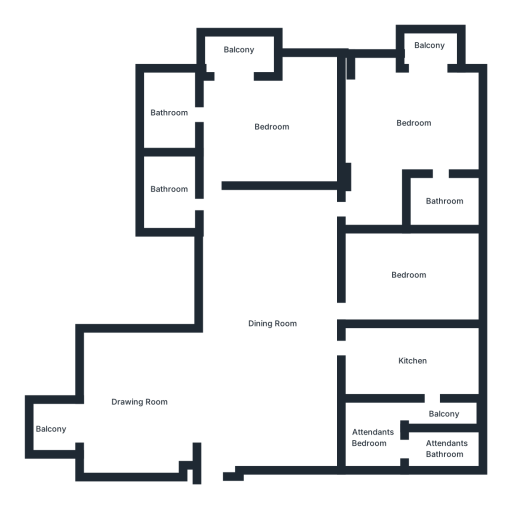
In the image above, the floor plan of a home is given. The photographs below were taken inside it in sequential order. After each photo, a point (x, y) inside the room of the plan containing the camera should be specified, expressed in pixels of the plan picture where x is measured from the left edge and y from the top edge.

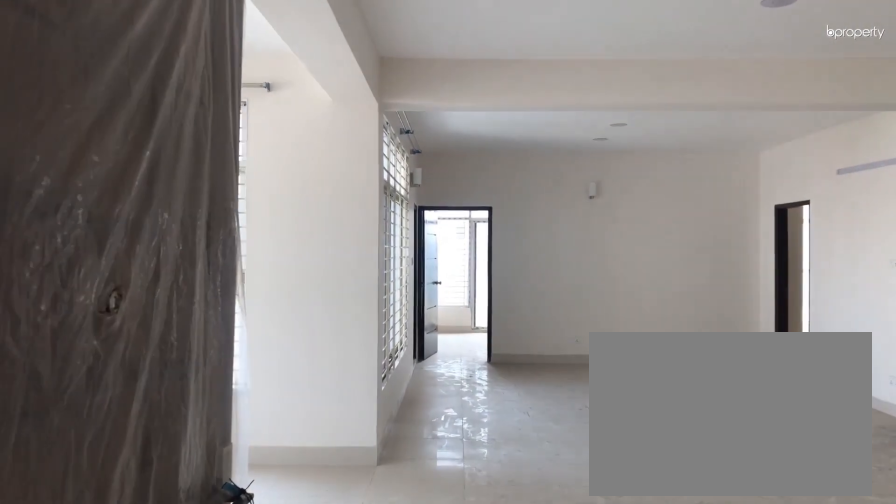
(222, 435)
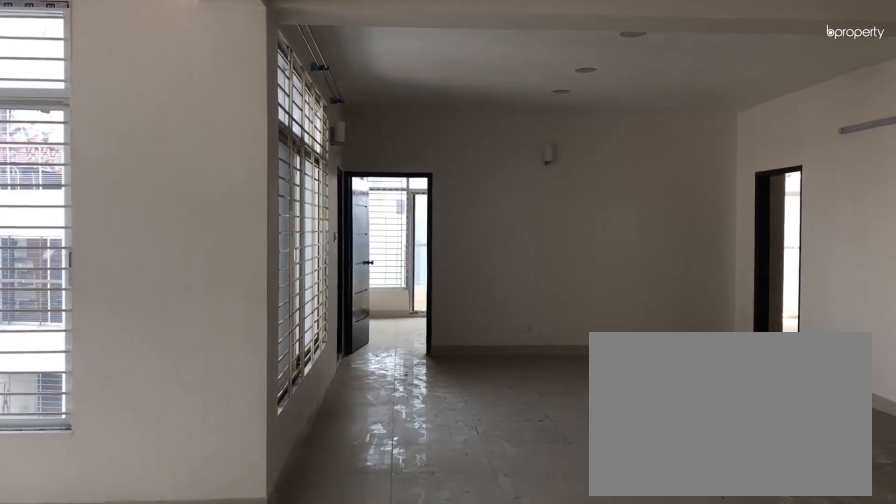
(222, 435)
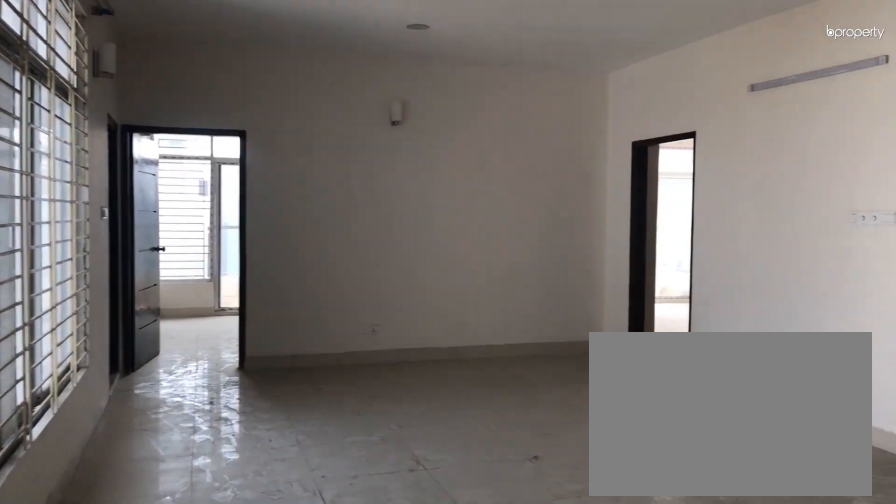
(271, 323)
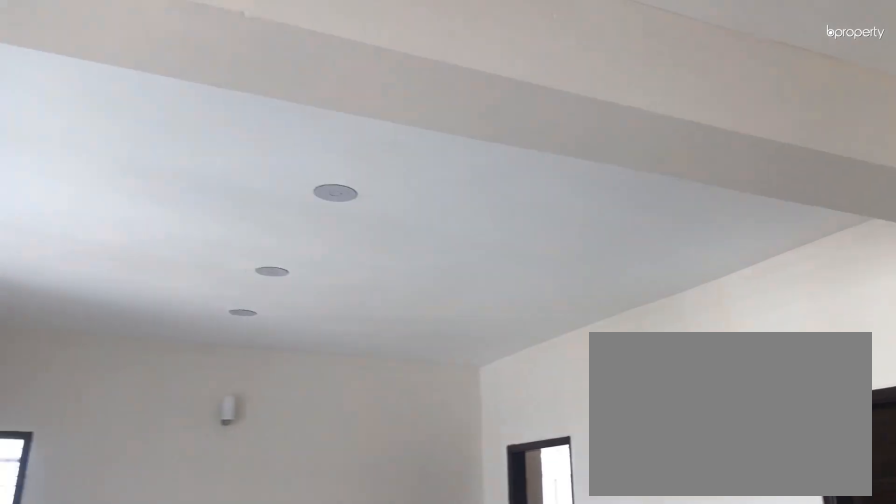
(271, 323)
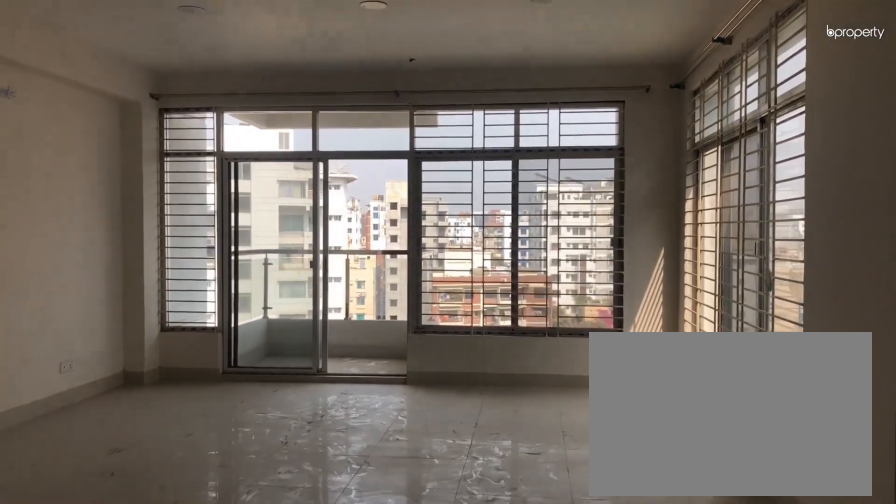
(183, 400)
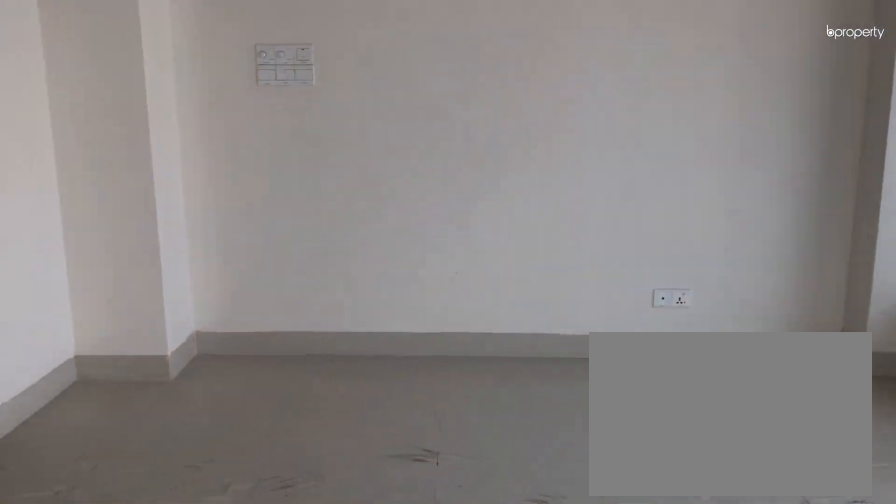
(131, 402)
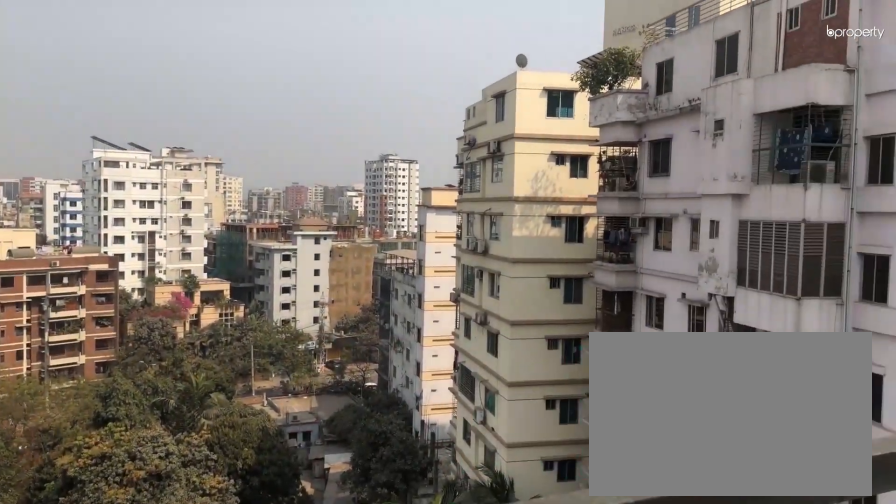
(46, 429)
